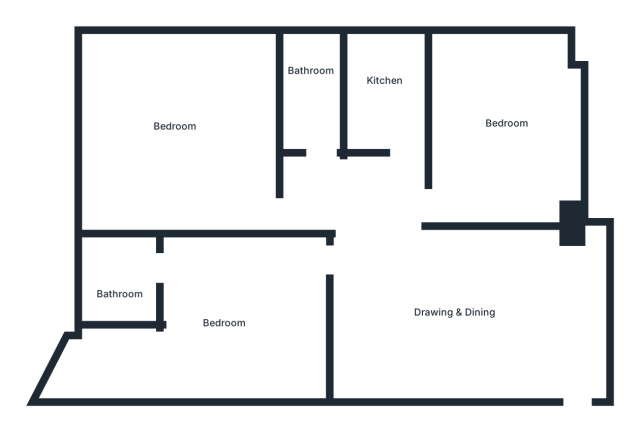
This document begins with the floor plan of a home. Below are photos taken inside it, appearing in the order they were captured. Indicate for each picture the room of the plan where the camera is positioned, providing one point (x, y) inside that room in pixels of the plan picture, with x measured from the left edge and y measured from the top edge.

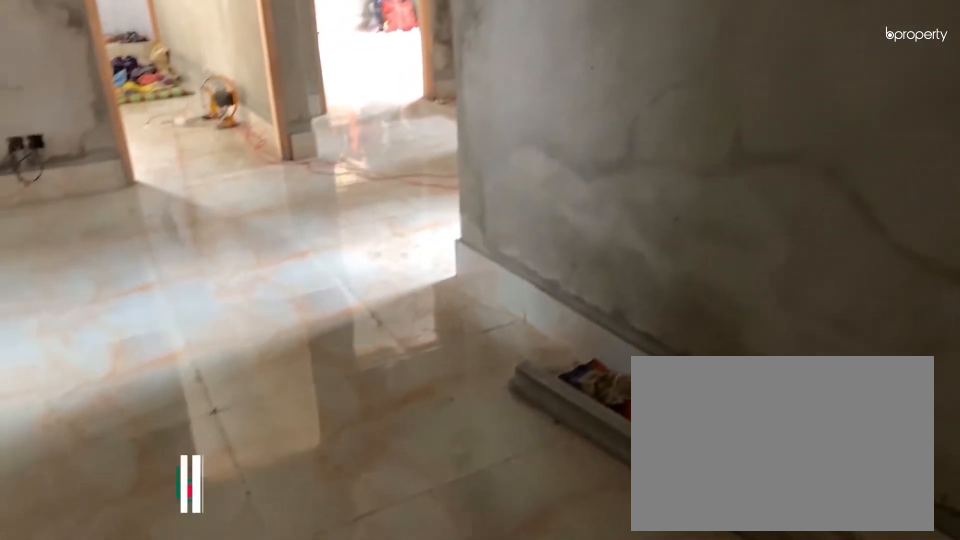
(465, 312)
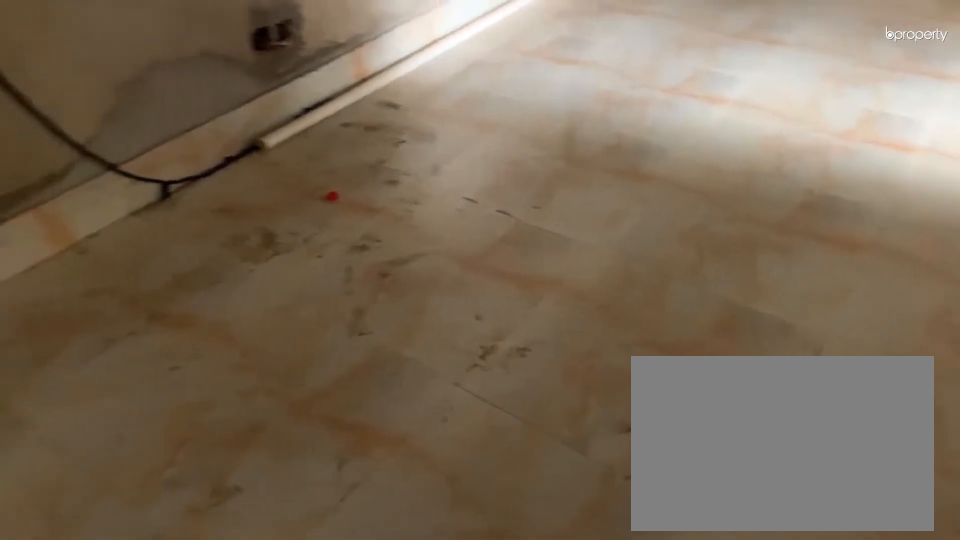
(465, 312)
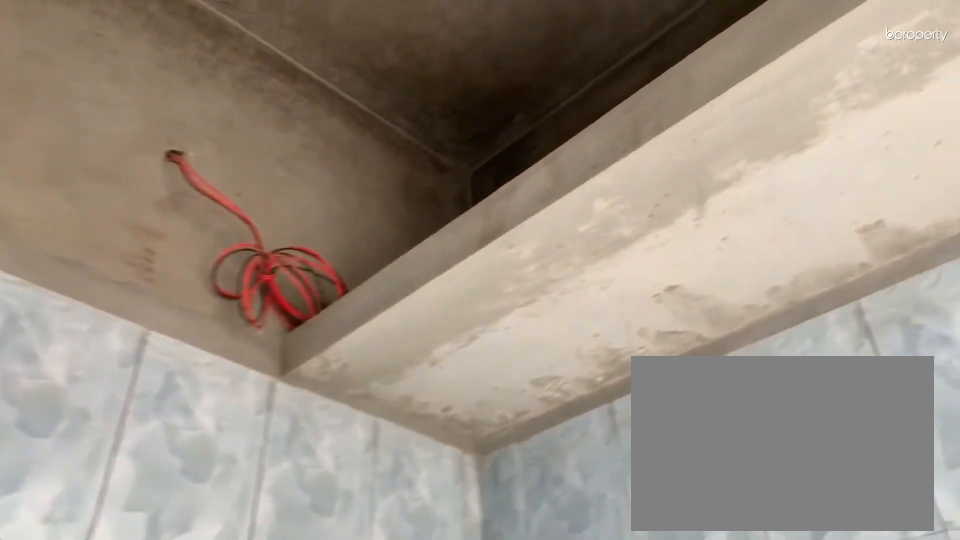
(377, 88)
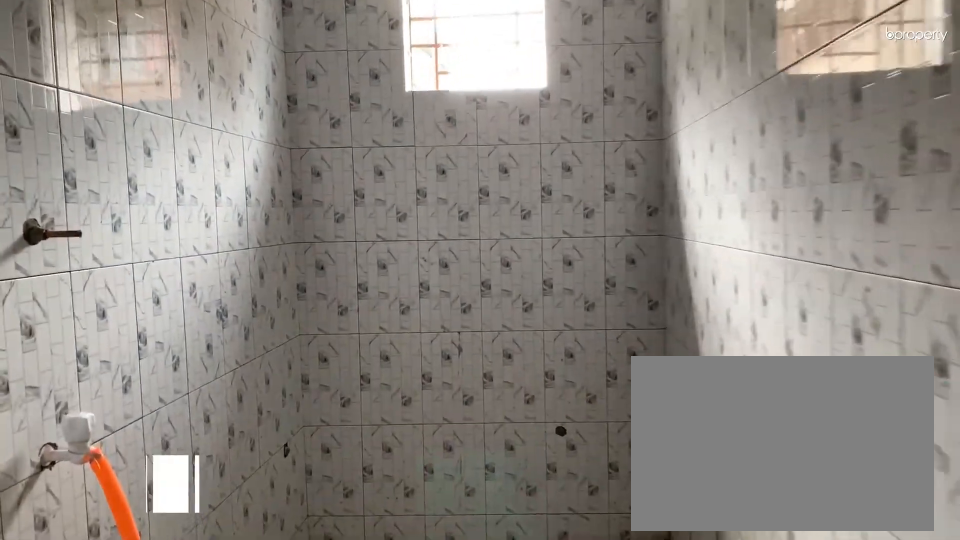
(309, 79)
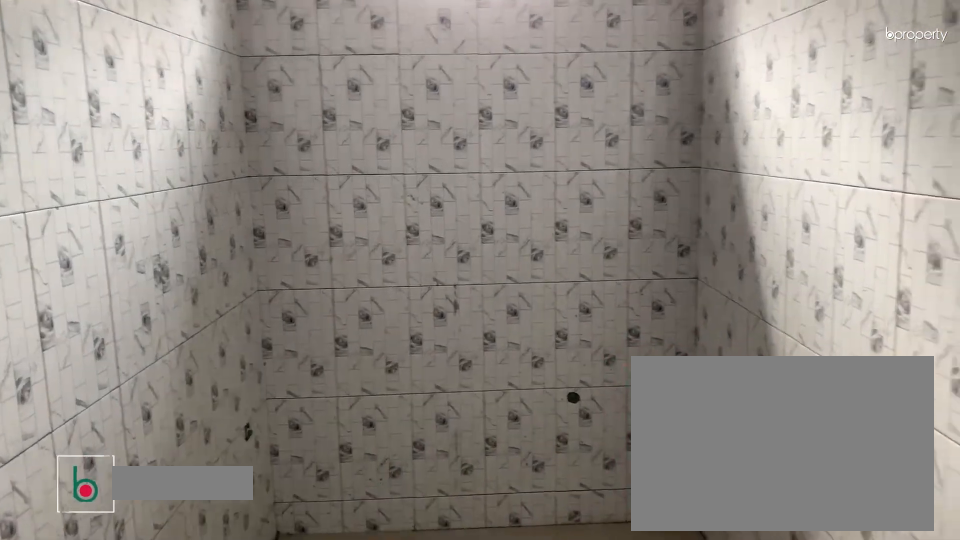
(309, 79)
